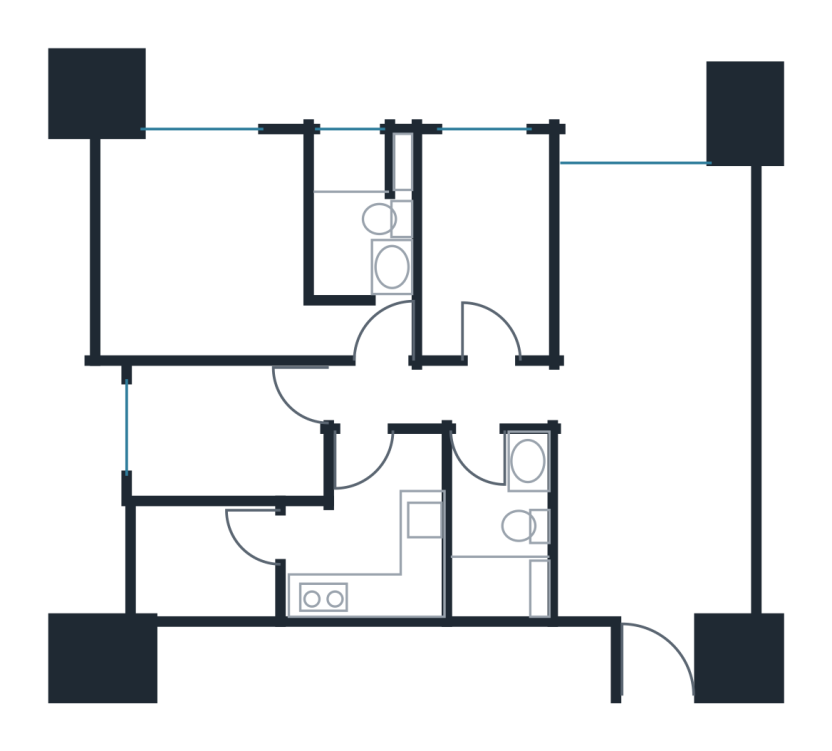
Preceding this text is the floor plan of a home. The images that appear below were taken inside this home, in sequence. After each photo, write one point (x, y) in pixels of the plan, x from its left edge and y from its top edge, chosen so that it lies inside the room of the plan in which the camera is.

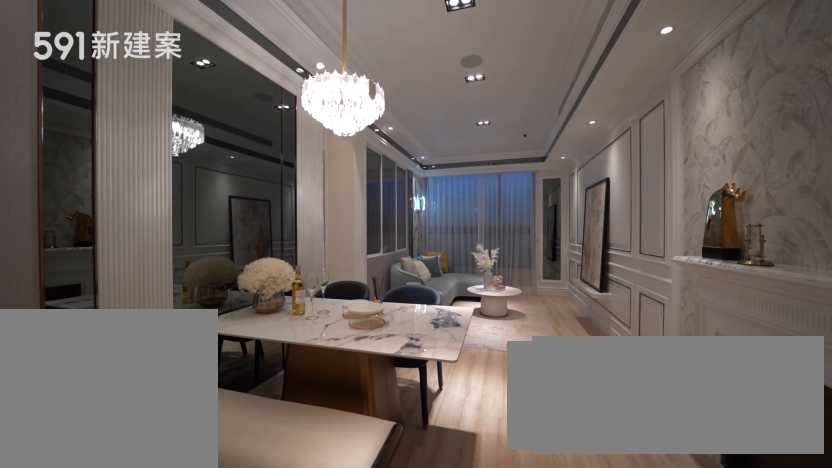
(653, 519)
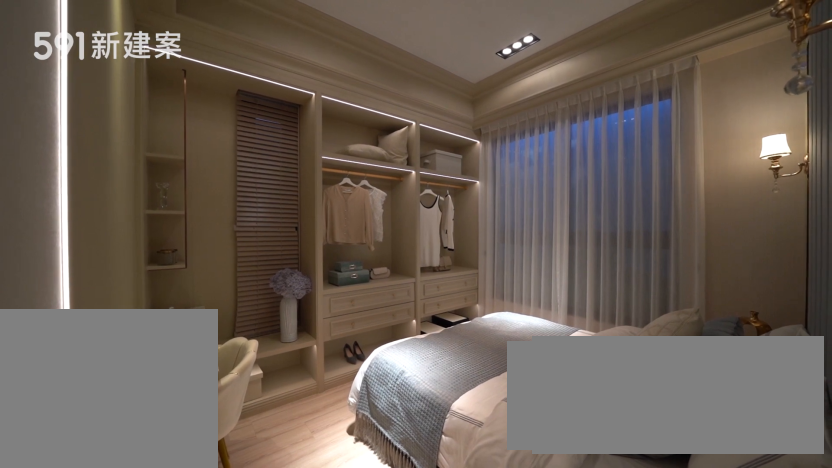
(220, 253)
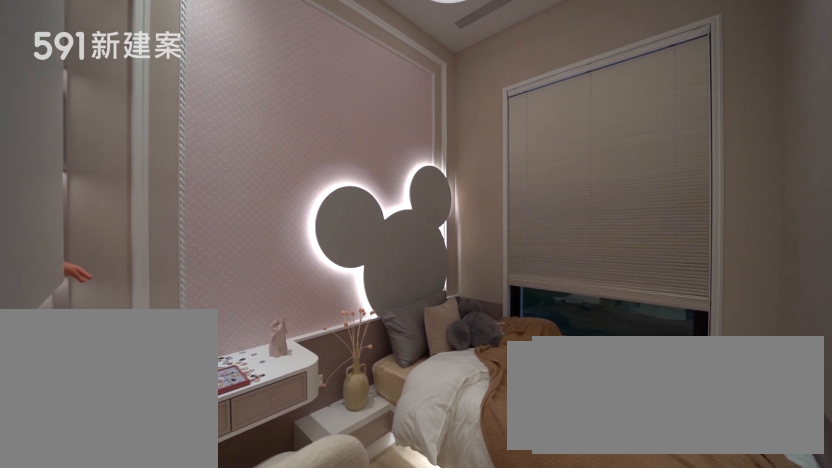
(226, 435)
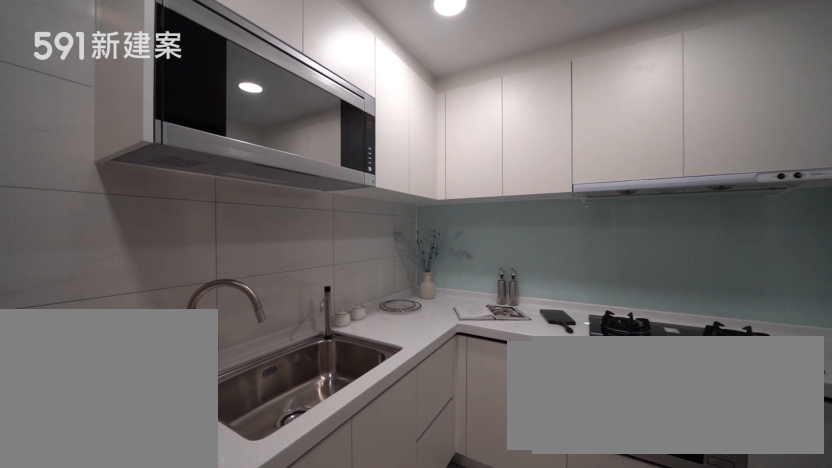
(374, 531)
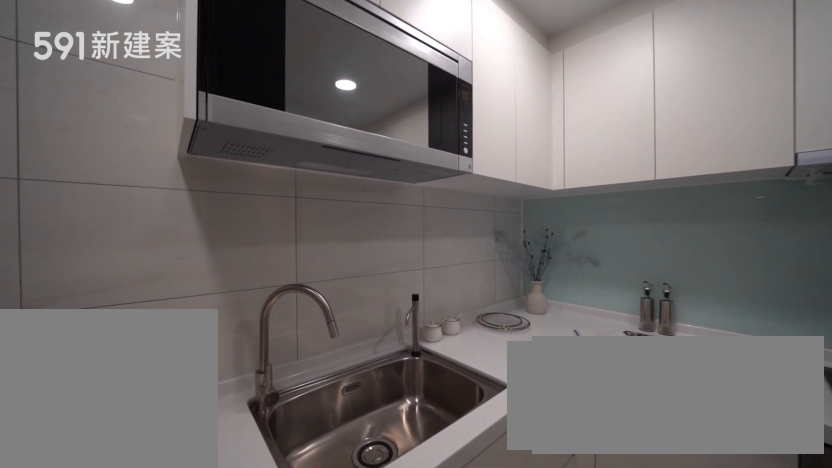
(374, 531)
